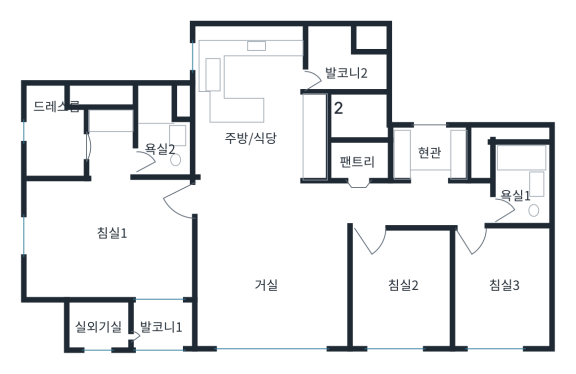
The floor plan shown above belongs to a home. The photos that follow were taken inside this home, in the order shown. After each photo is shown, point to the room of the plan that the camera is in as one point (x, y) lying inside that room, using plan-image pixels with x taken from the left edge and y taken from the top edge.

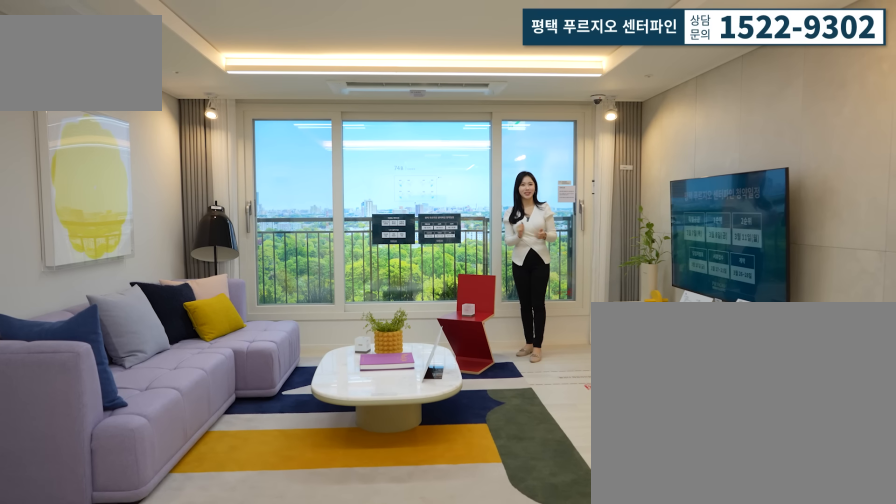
(268, 276)
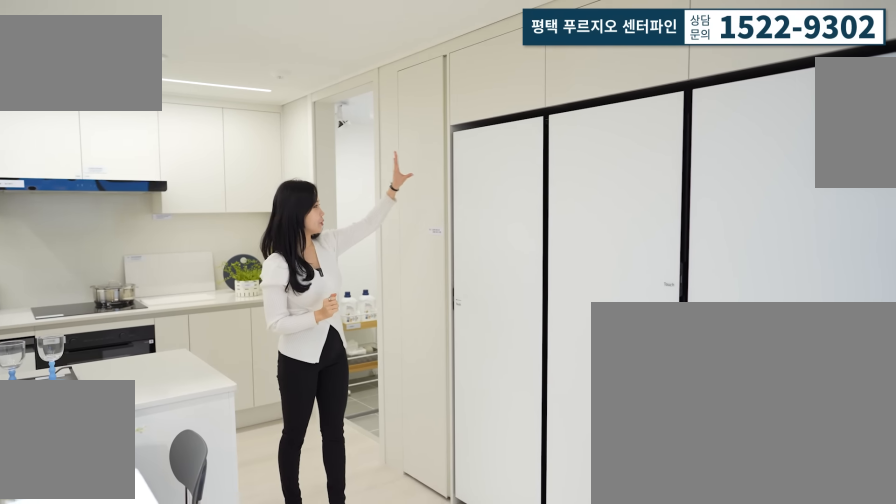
(262, 113)
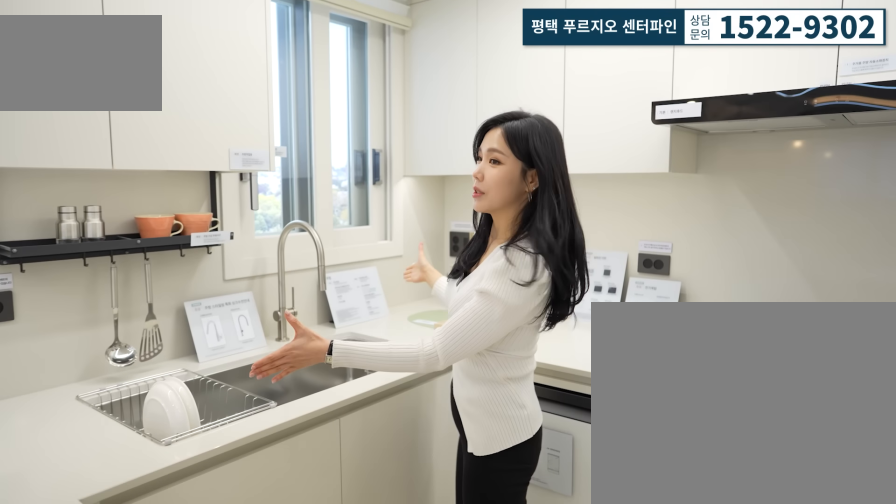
(262, 113)
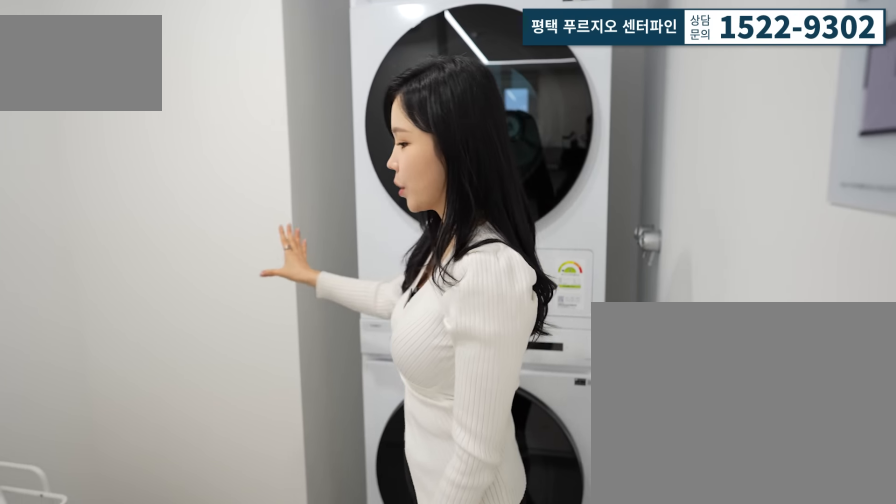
(348, 67)
